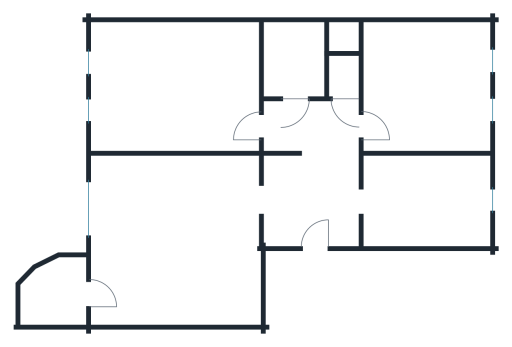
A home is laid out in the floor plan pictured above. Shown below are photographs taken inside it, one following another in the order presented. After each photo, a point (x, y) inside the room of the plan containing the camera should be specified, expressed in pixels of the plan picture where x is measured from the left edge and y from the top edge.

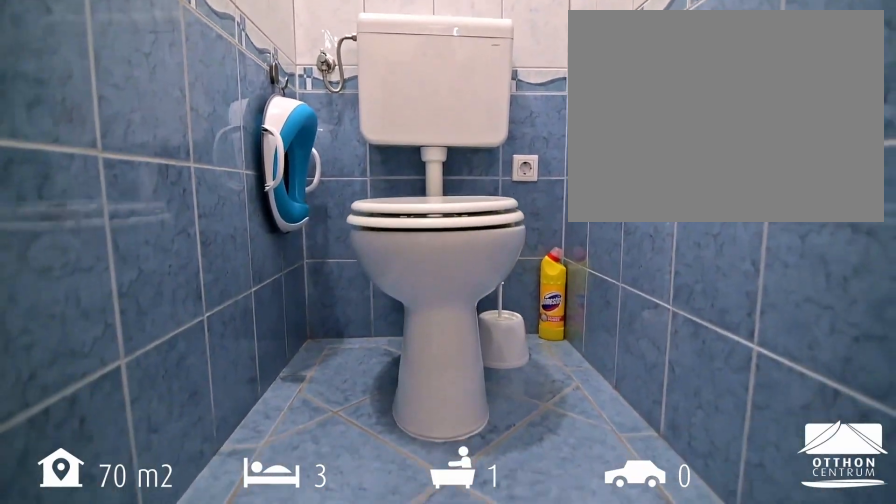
(344, 74)
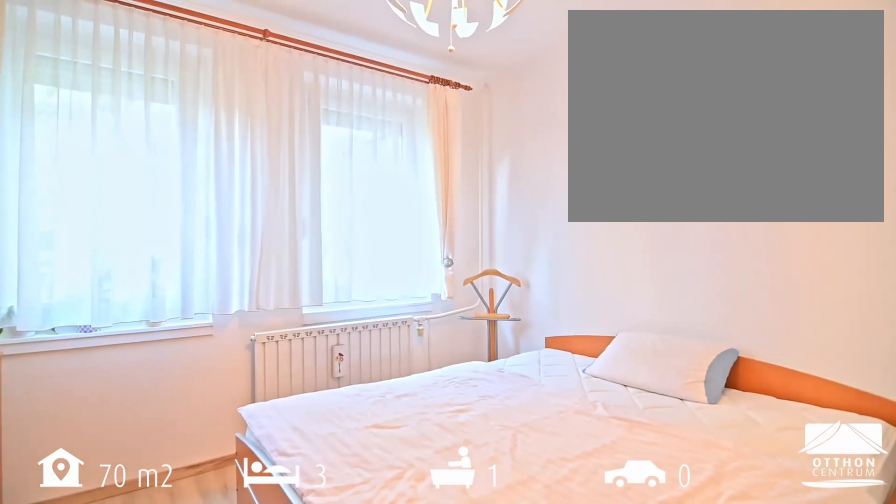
(425, 89)
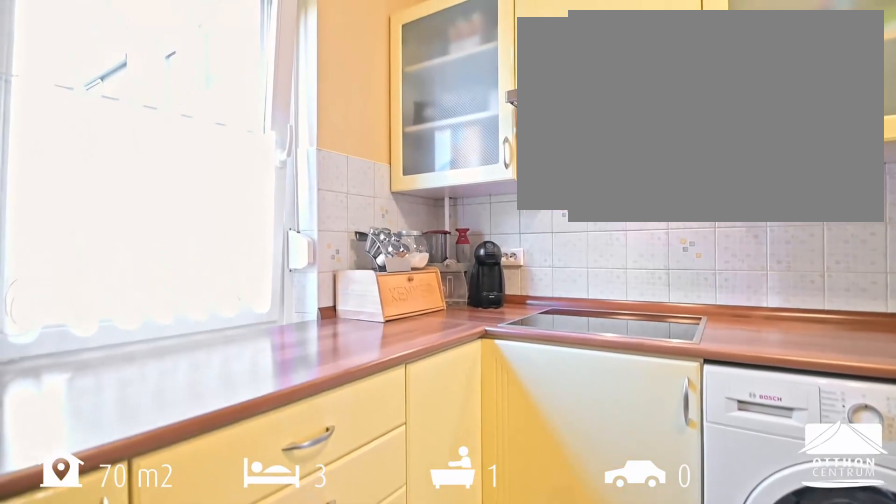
(424, 199)
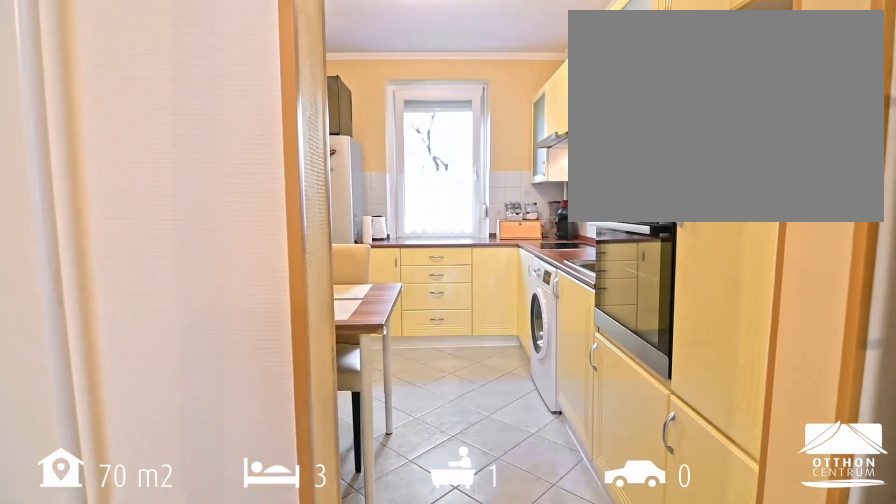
(424, 199)
